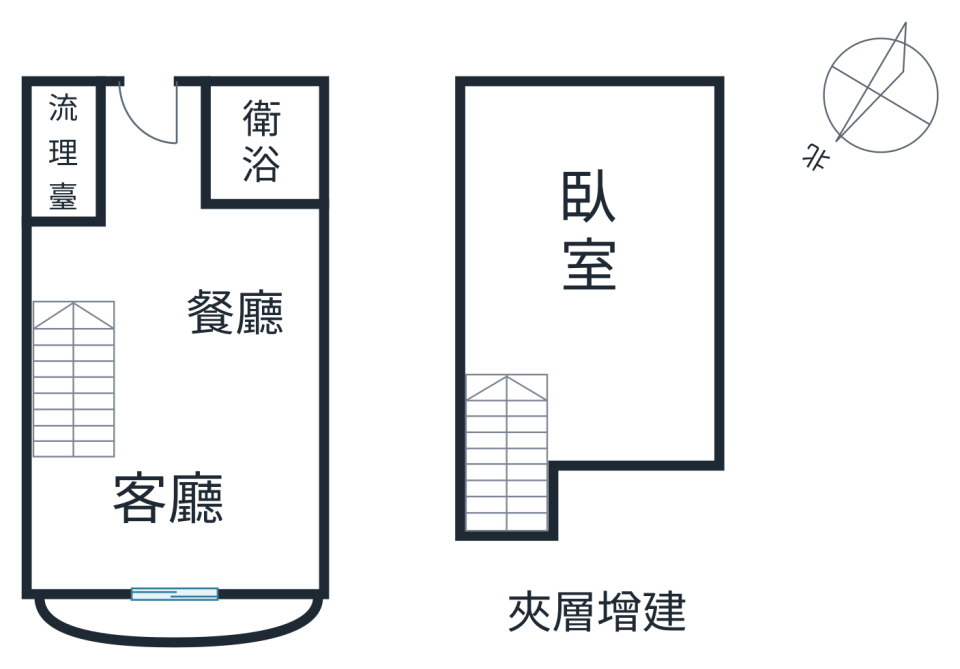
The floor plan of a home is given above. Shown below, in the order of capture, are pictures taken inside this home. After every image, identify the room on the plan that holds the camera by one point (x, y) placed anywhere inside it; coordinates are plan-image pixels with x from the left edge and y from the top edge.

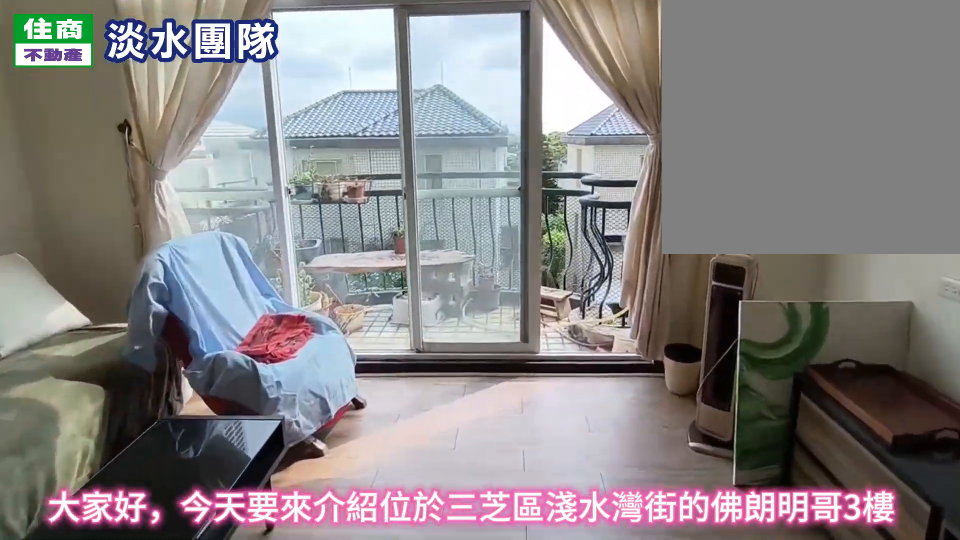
(91, 473)
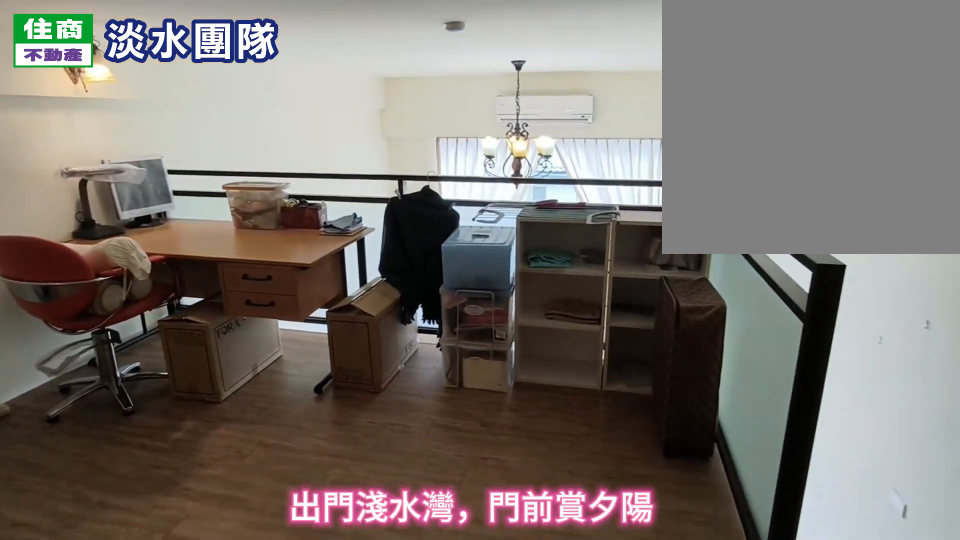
(598, 258)
